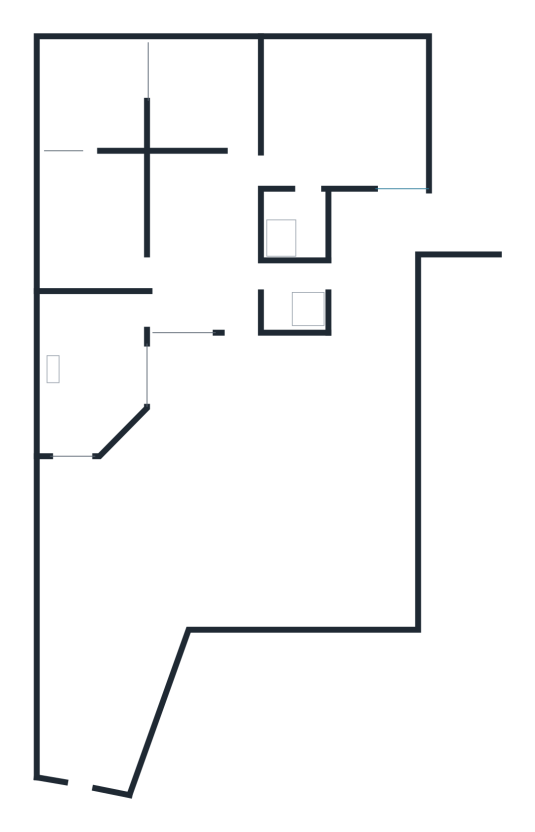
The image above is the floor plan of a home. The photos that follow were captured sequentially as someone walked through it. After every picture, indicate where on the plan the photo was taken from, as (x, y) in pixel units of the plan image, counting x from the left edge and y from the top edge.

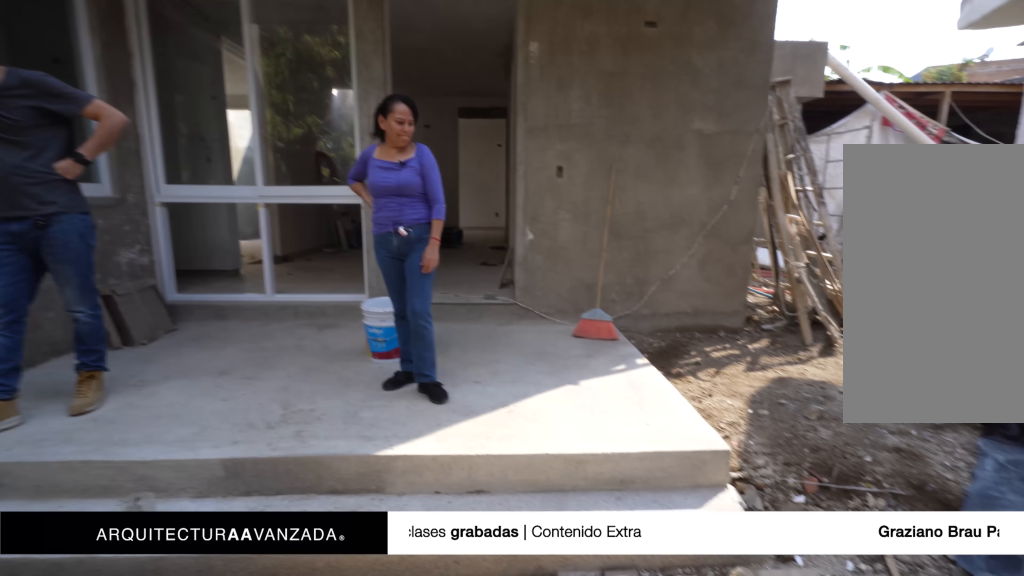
(212, 472)
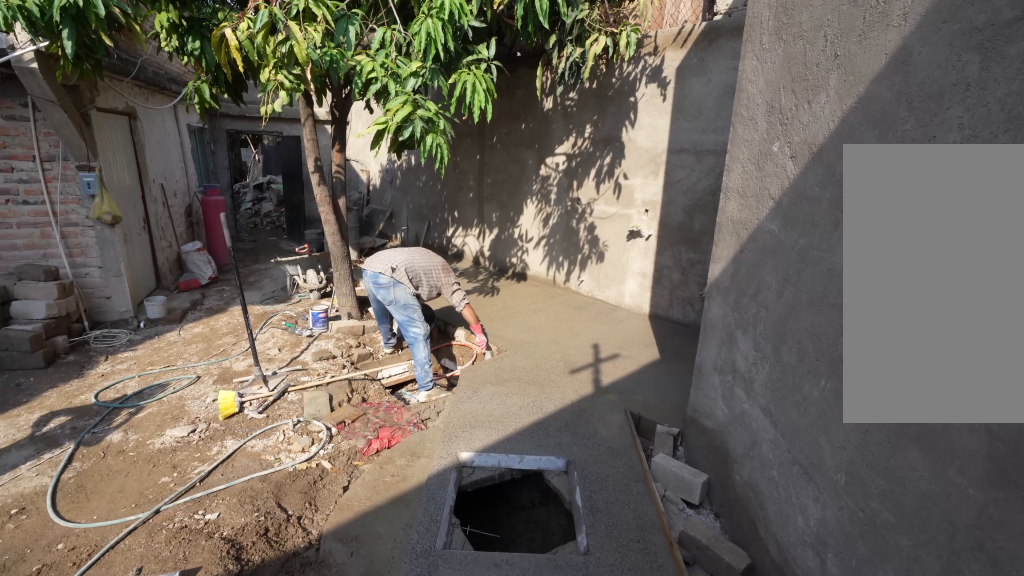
(204, 472)
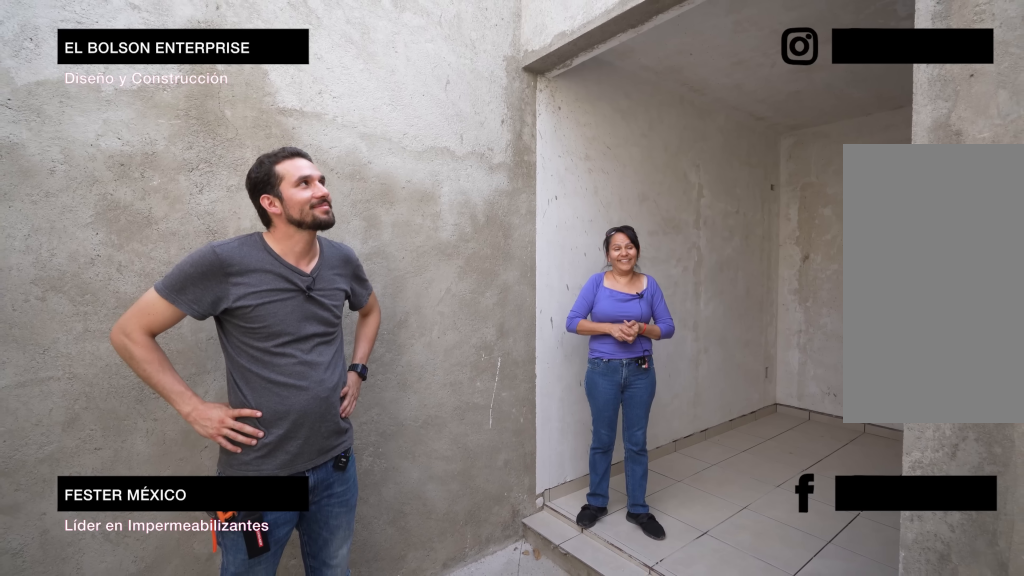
(88, 74)
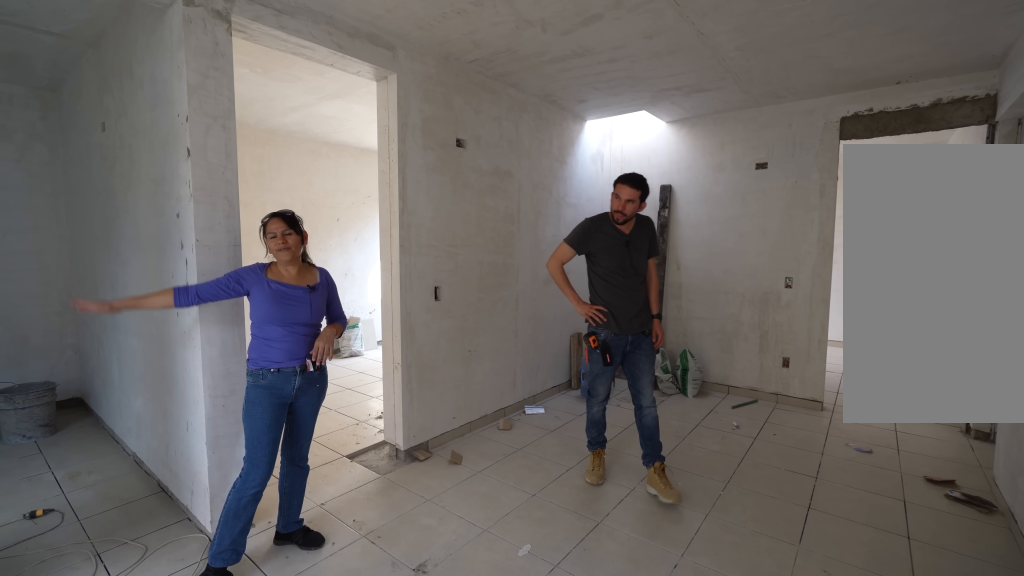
(229, 292)
